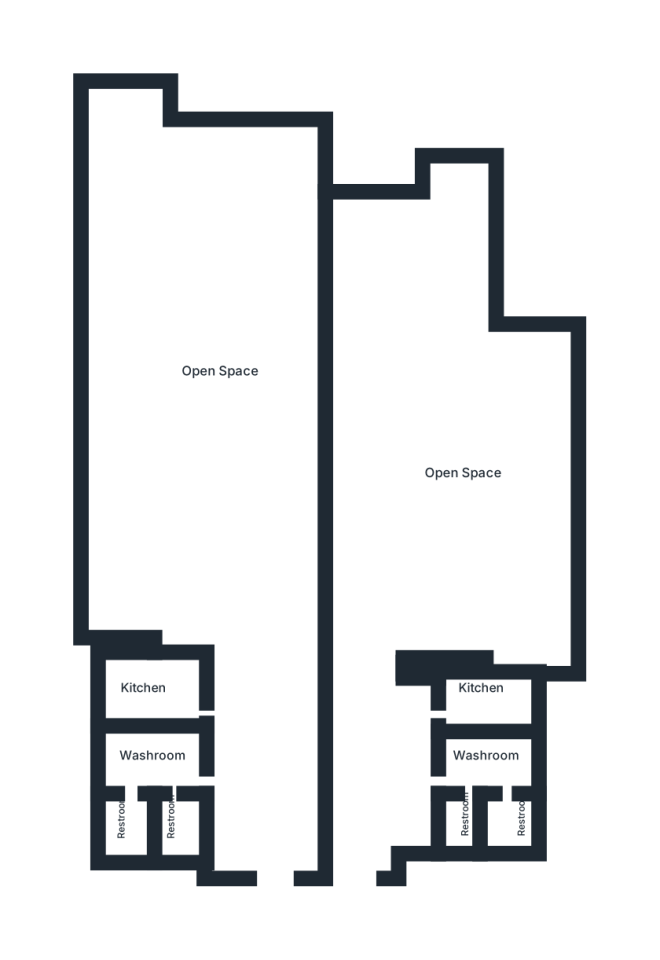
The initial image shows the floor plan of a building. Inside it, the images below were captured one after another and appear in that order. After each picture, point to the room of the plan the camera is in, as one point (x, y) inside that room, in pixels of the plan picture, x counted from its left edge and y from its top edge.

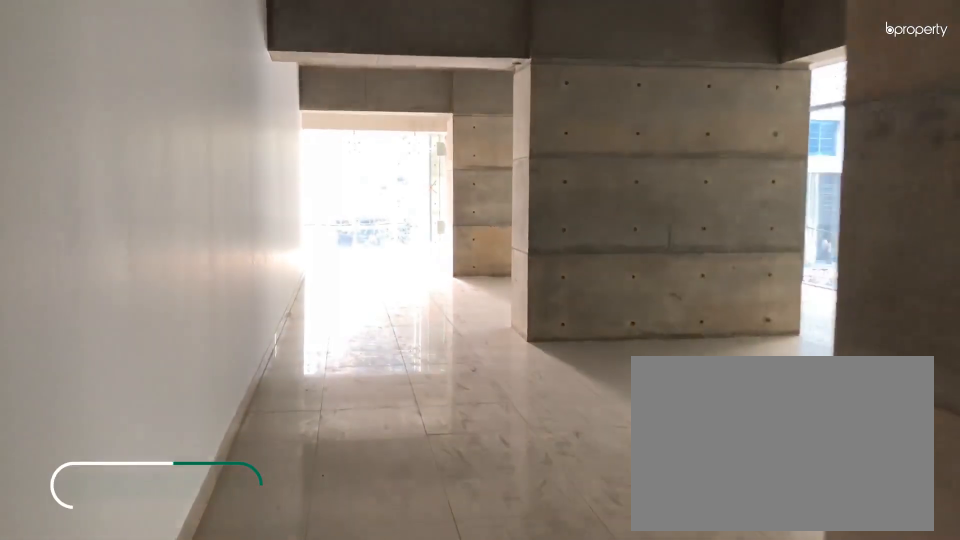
(383, 540)
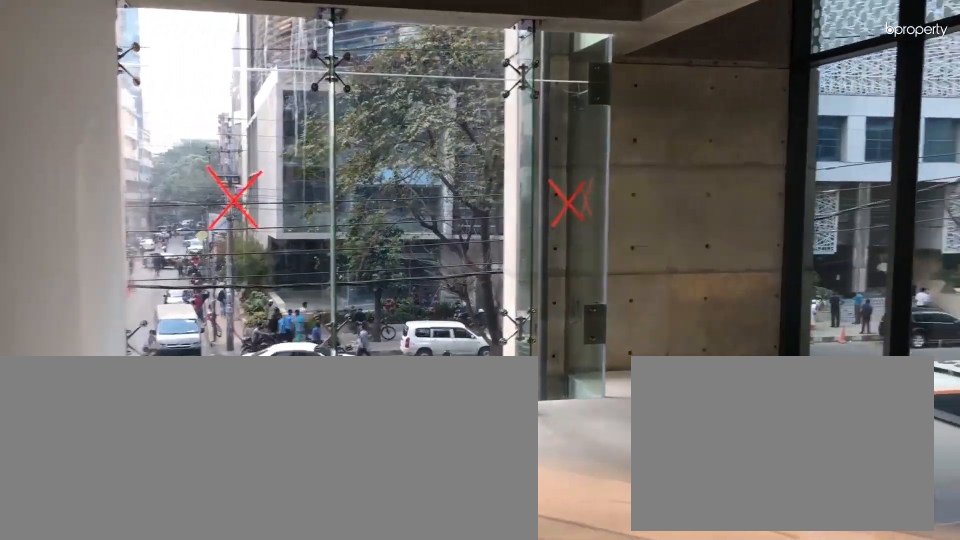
(369, 393)
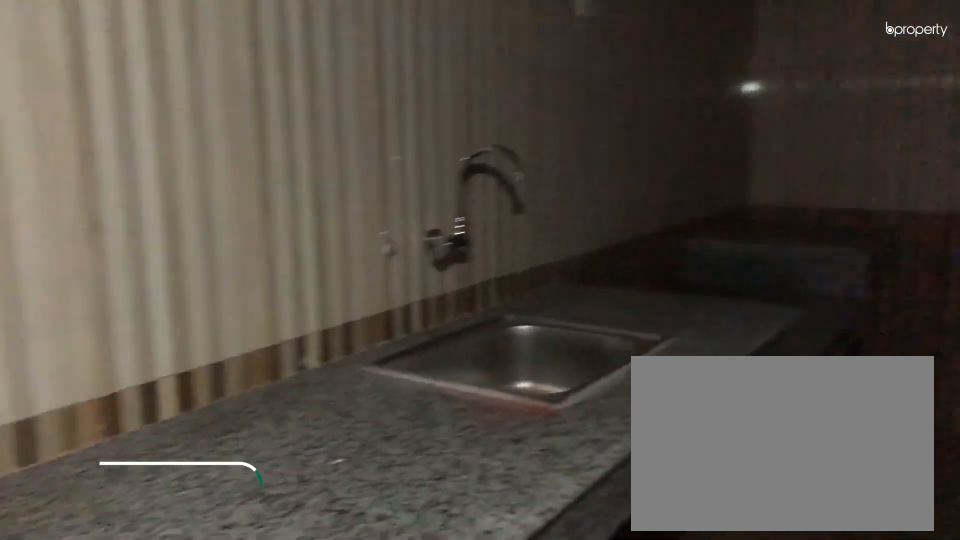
(482, 709)
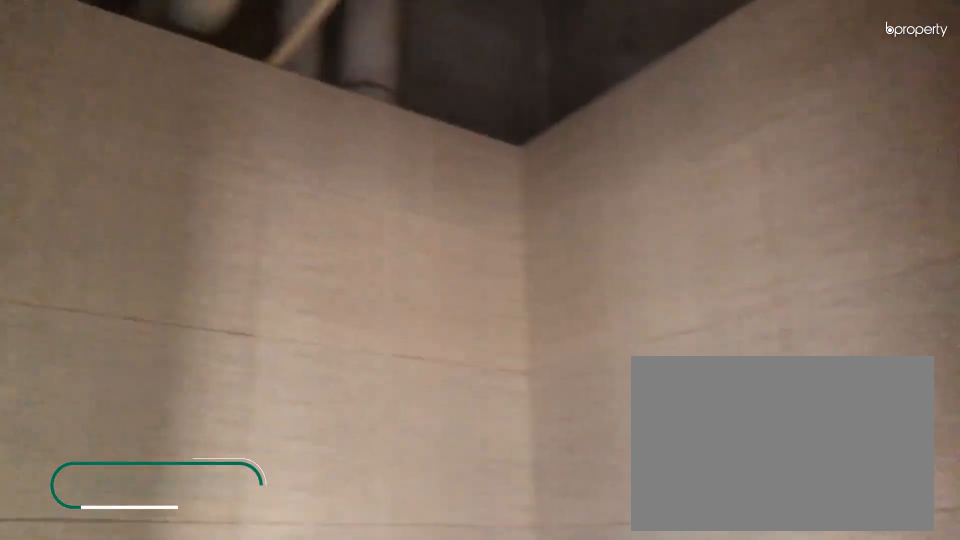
(499, 820)
